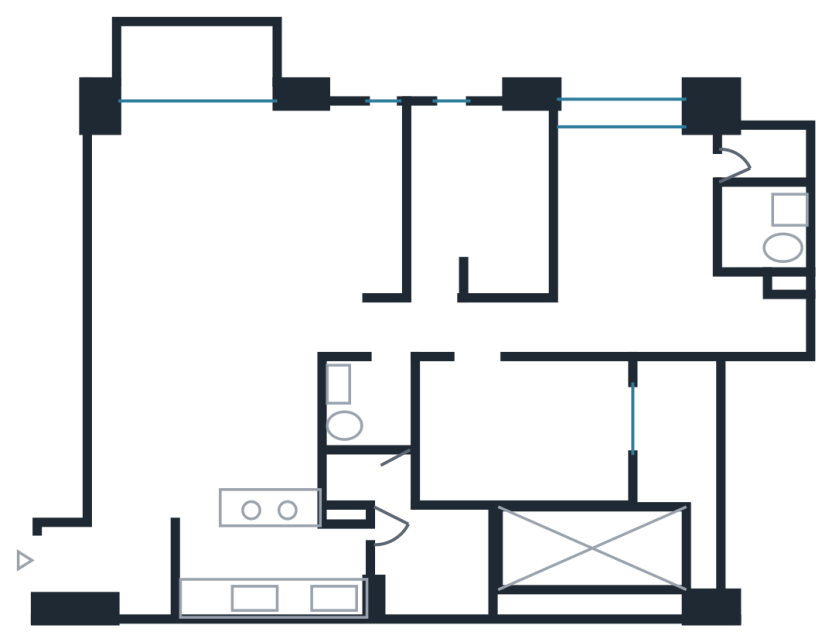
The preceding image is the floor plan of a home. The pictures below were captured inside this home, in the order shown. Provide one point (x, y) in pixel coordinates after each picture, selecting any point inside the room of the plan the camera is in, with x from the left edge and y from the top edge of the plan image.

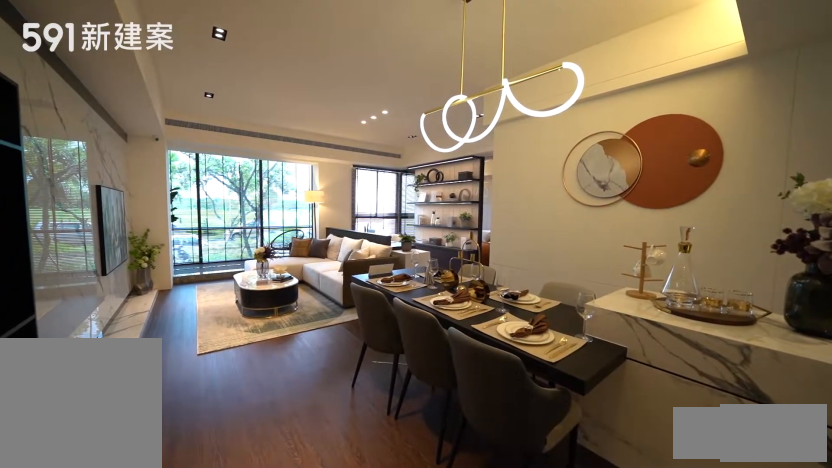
(204, 433)
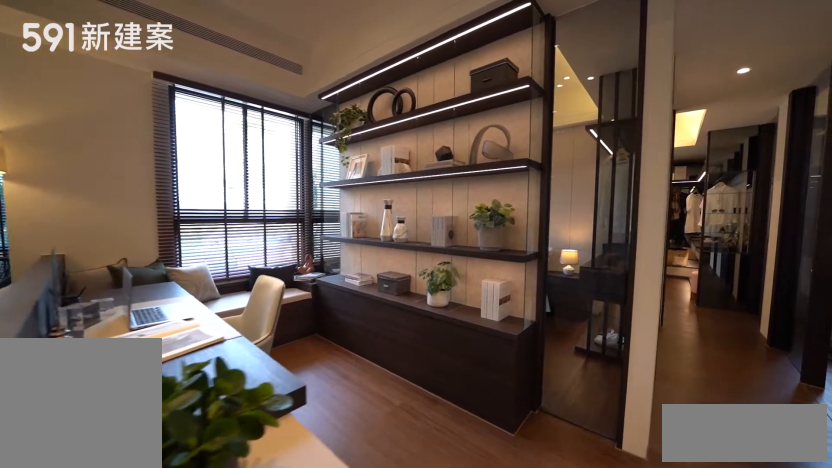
(348, 198)
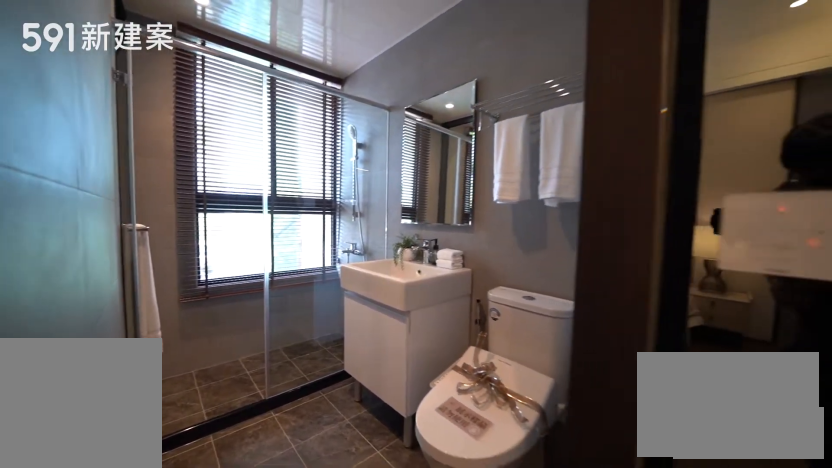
(766, 194)
